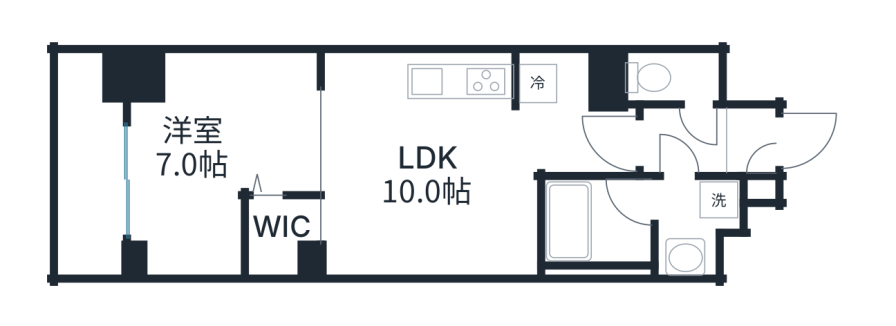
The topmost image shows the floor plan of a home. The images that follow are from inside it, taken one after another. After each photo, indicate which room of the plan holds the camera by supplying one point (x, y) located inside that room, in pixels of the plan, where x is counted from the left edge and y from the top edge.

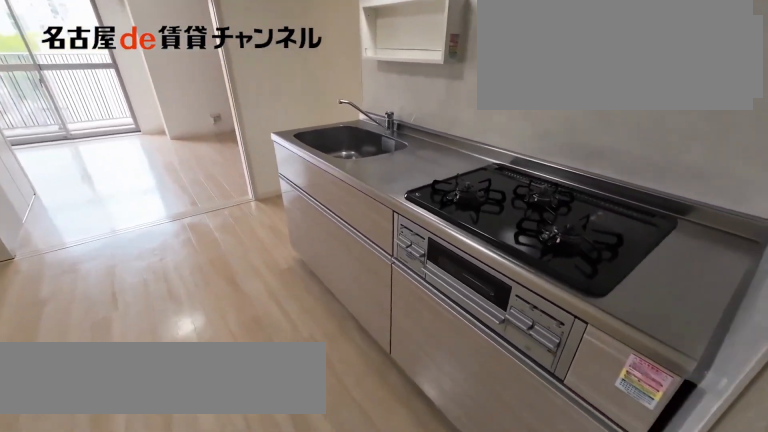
(430, 163)
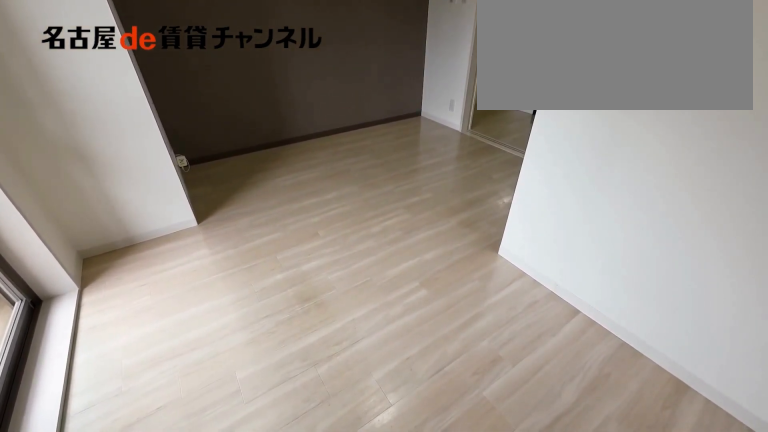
(222, 163)
